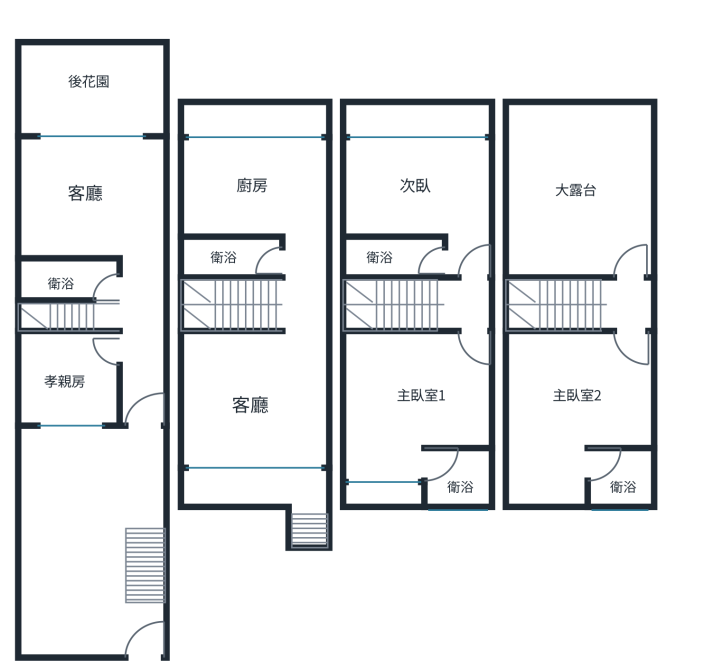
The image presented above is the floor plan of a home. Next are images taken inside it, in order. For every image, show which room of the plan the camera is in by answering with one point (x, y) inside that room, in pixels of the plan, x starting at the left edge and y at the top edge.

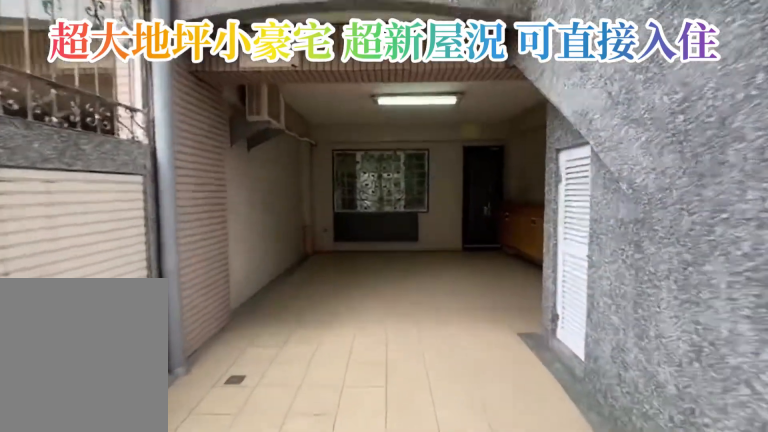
(74, 597)
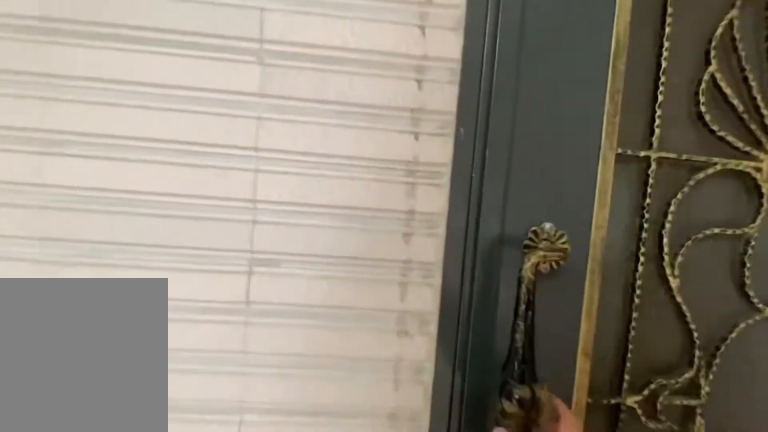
(75, 598)
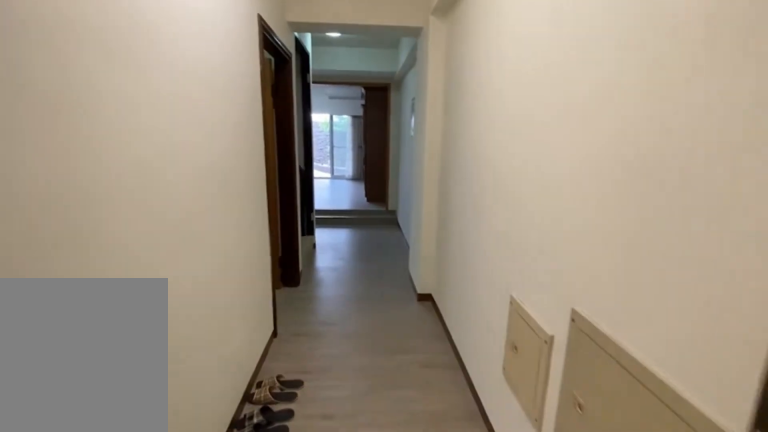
(142, 327)
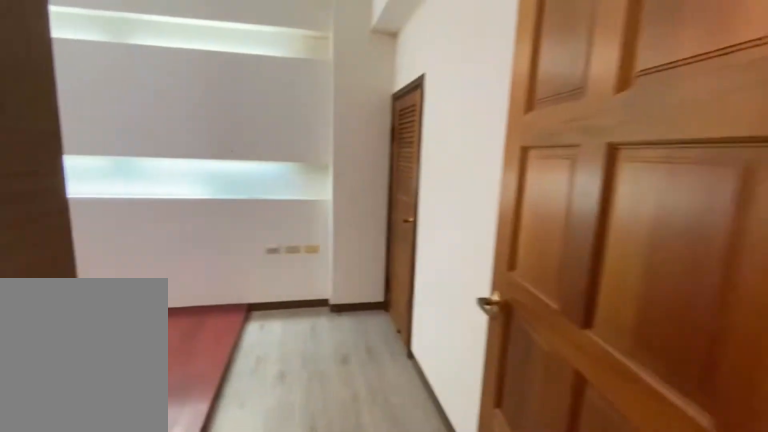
(74, 381)
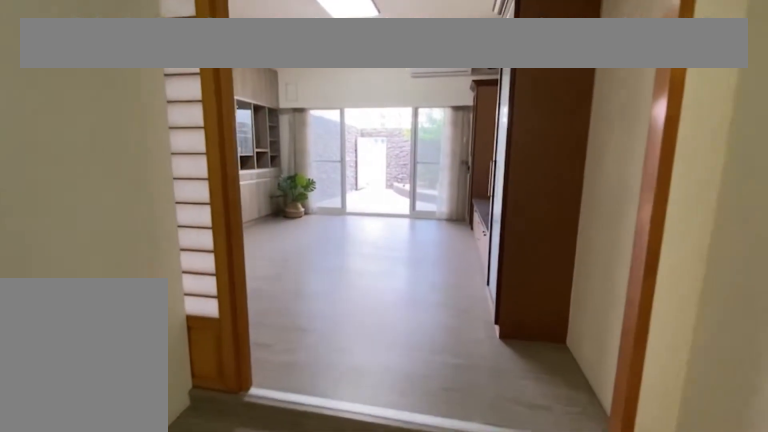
(86, 197)
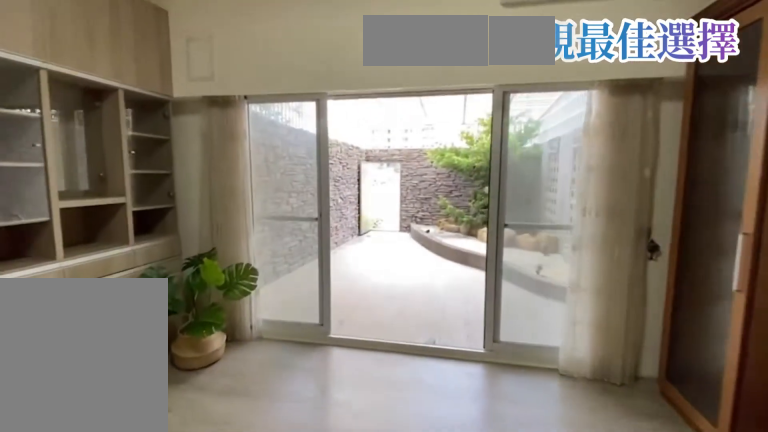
(85, 197)
